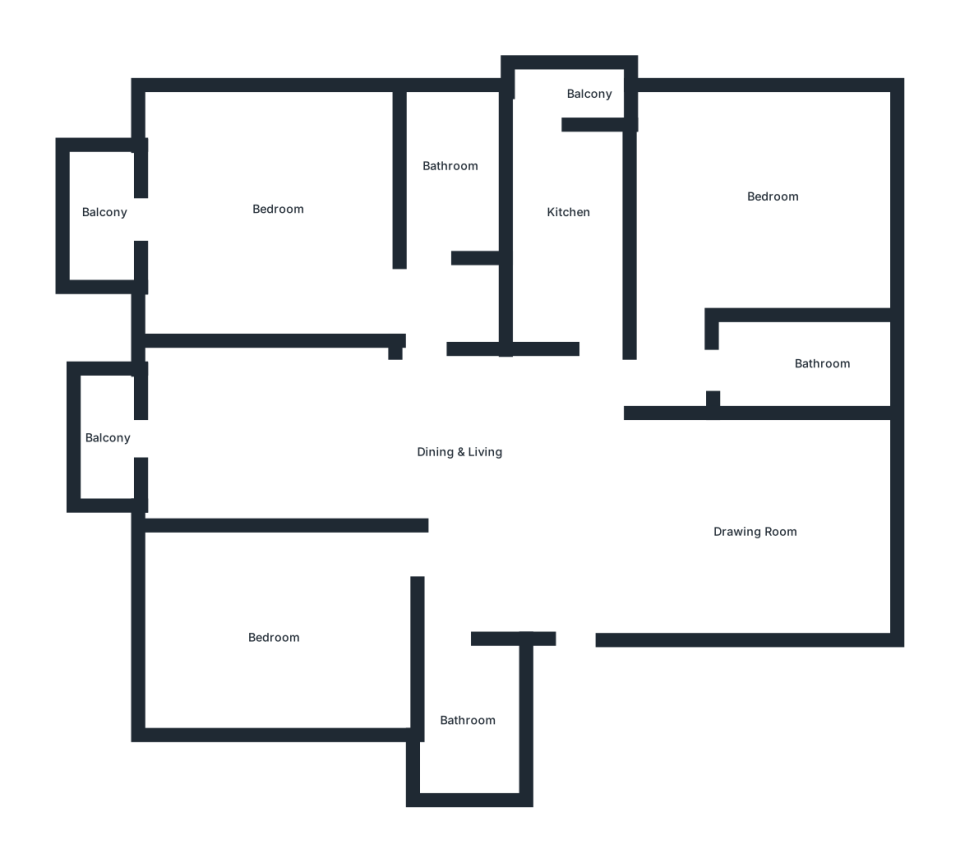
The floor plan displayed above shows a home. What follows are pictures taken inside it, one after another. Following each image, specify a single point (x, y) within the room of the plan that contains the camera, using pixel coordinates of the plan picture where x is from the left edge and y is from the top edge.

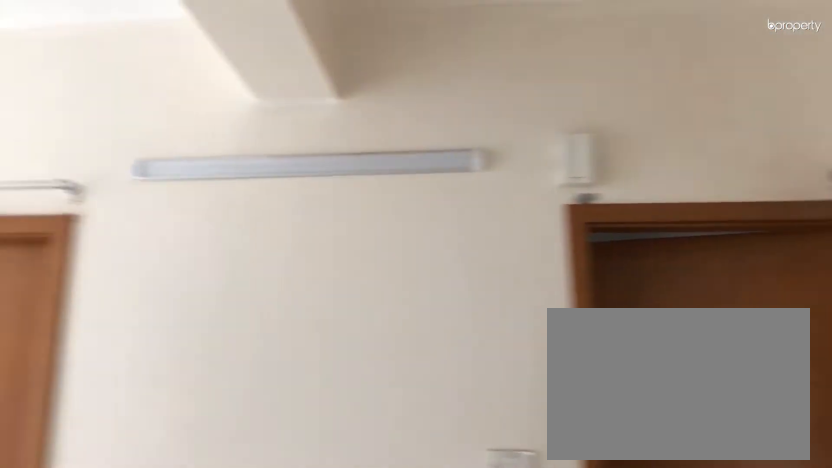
(514, 484)
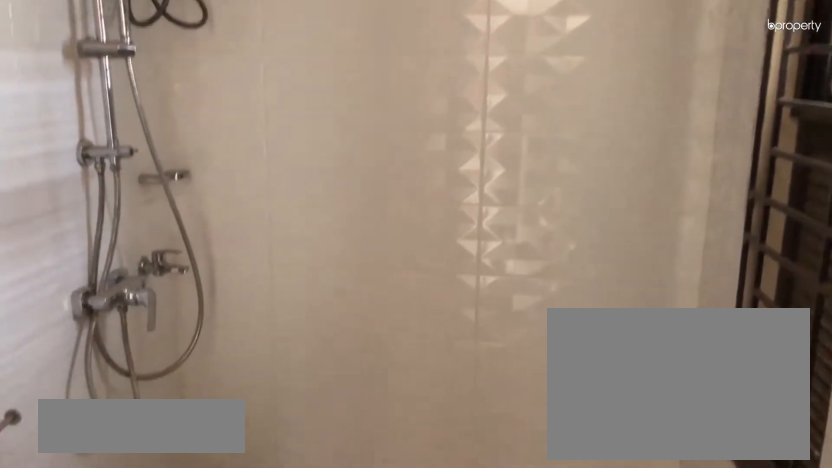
(463, 722)
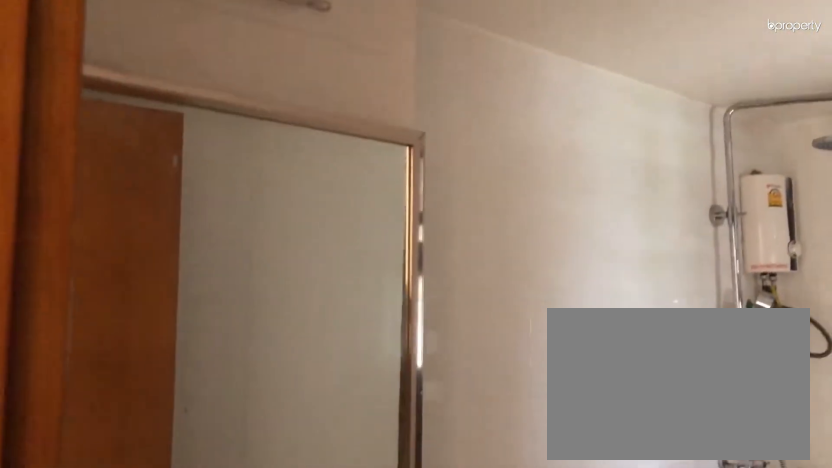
(463, 722)
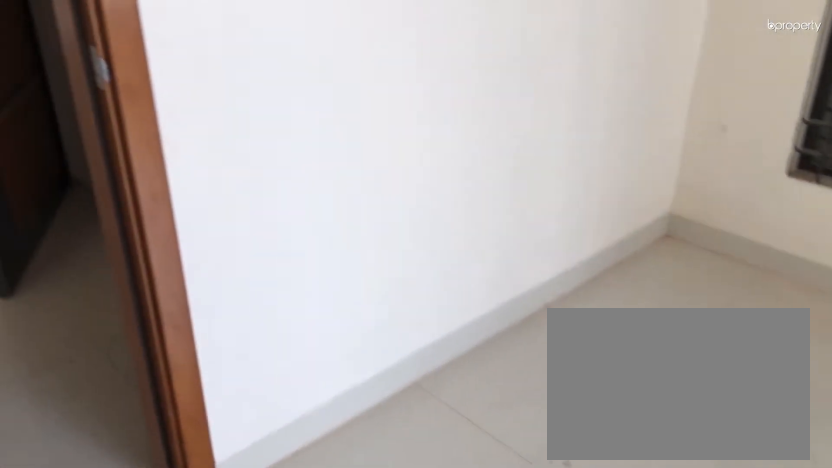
(271, 637)
